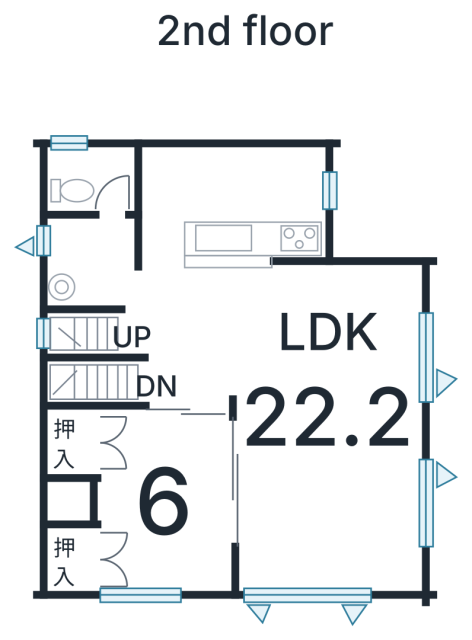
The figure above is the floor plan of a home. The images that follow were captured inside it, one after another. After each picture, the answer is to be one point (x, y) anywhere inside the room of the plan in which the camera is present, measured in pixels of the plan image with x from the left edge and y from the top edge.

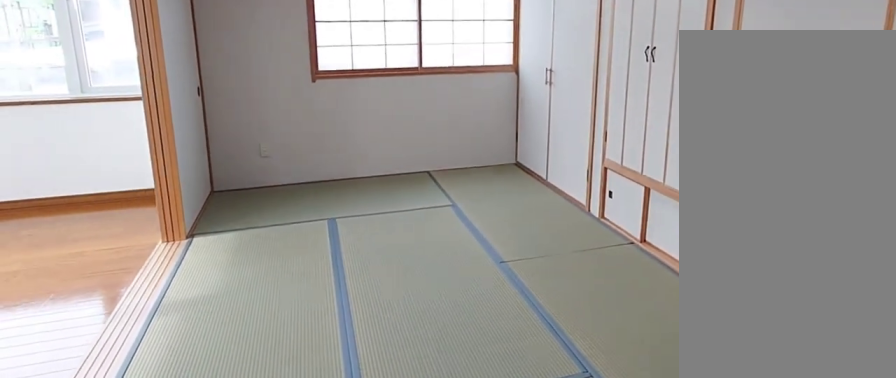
(163, 496)
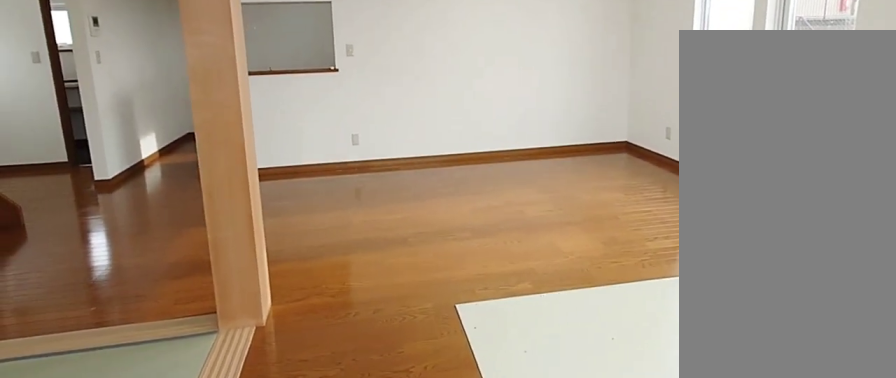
(326, 413)
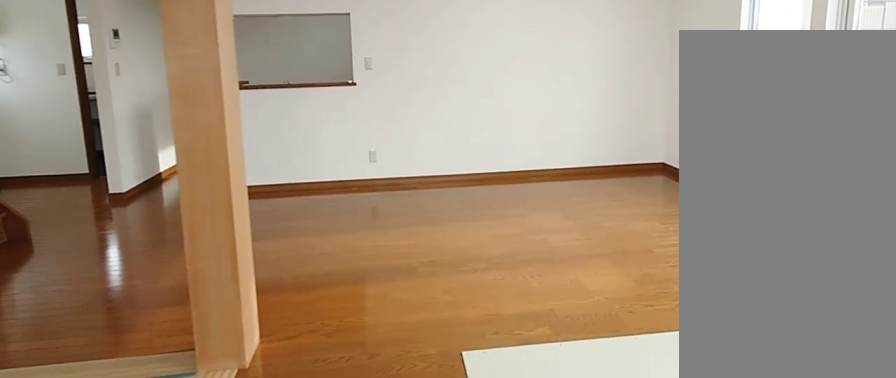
(326, 413)
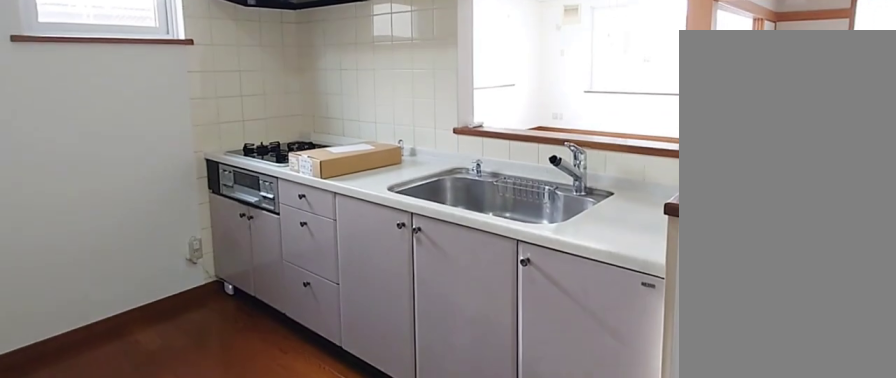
(226, 201)
